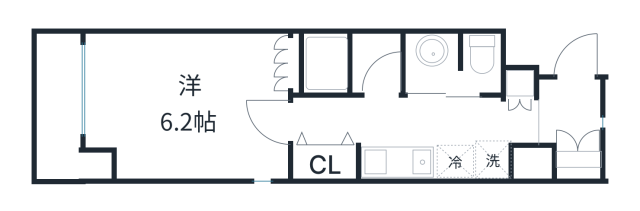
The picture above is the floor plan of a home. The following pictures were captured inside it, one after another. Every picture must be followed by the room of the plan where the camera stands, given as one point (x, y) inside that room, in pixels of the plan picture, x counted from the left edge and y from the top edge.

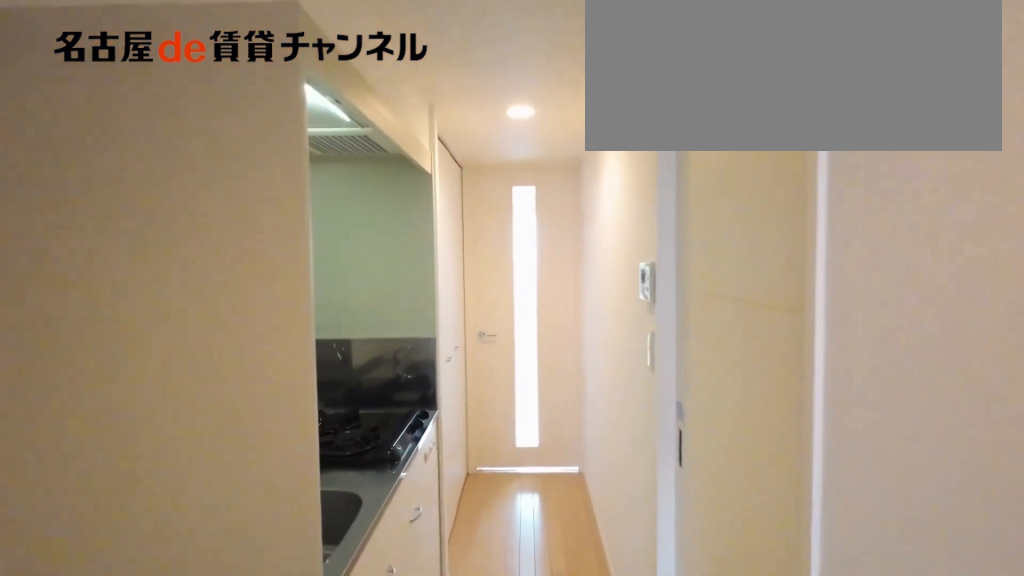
(569, 122)
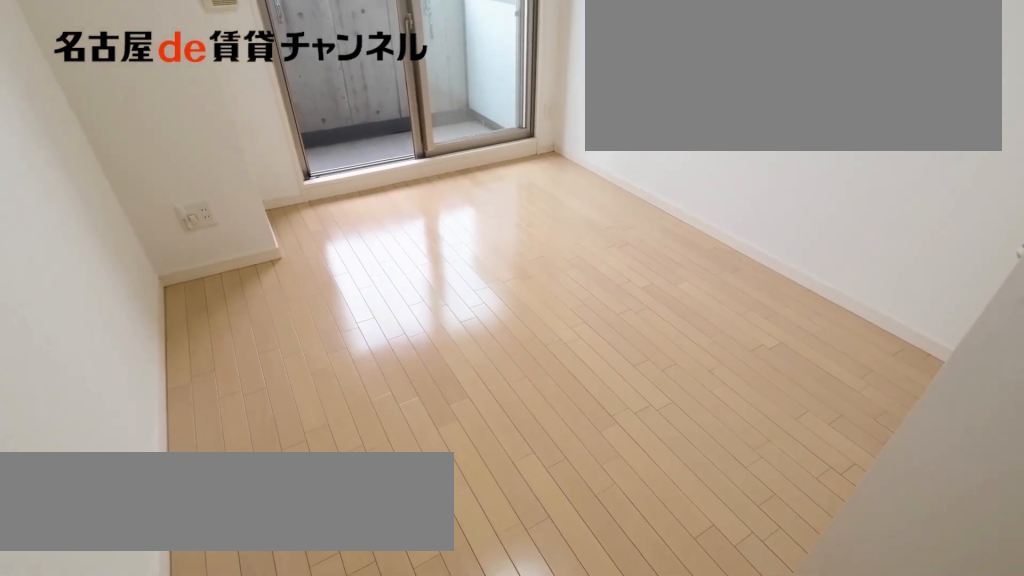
(186, 105)
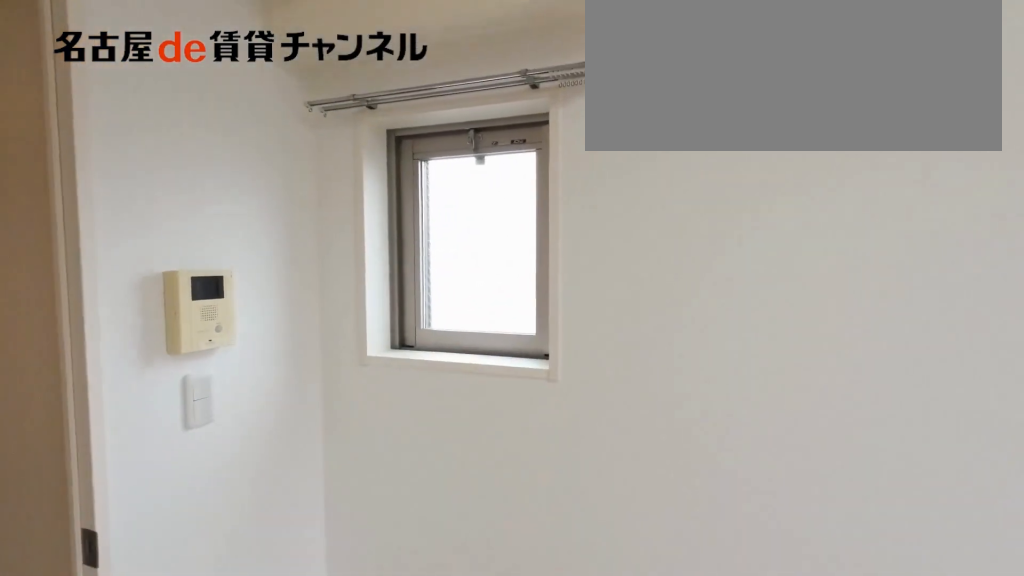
(186, 105)
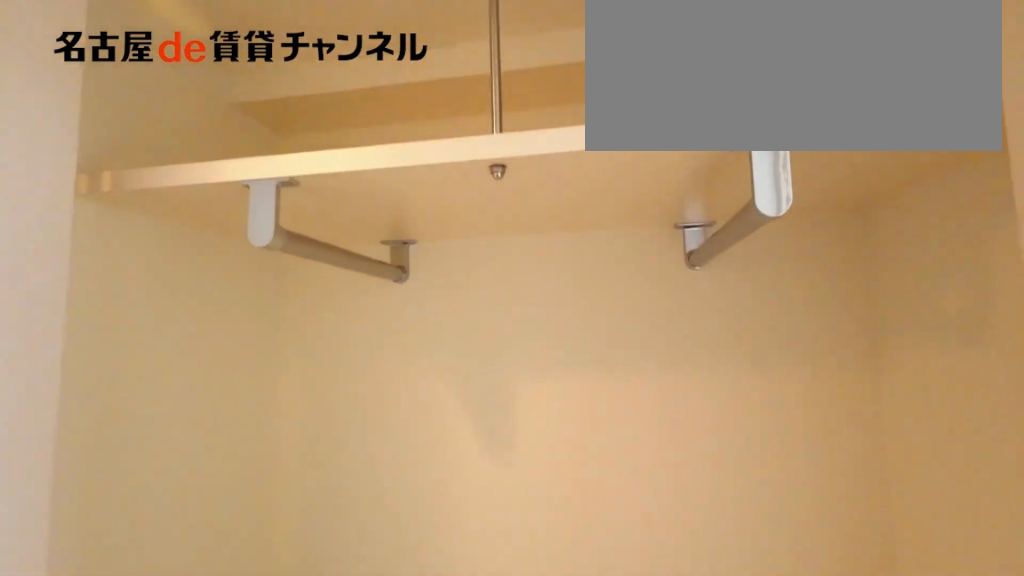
(326, 161)
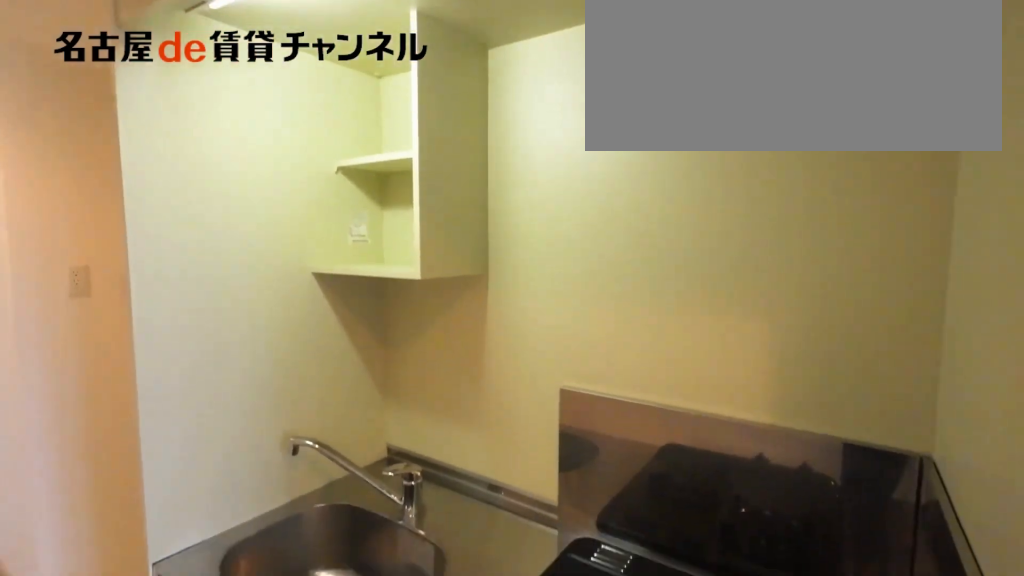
(414, 162)
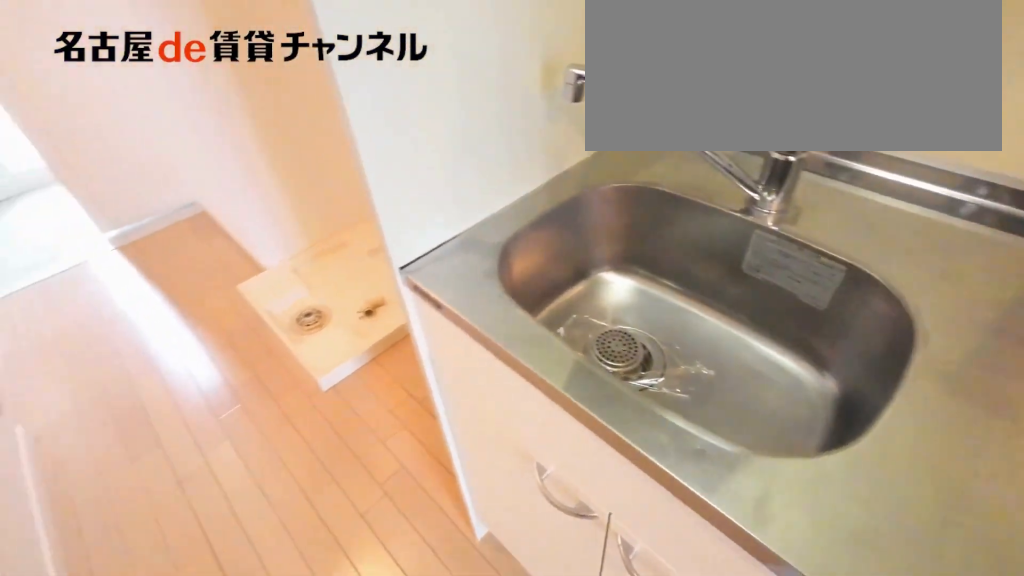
(414, 162)
